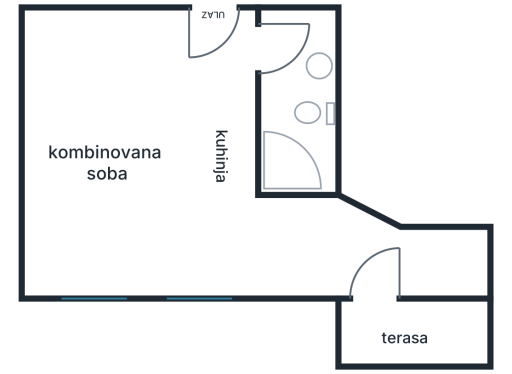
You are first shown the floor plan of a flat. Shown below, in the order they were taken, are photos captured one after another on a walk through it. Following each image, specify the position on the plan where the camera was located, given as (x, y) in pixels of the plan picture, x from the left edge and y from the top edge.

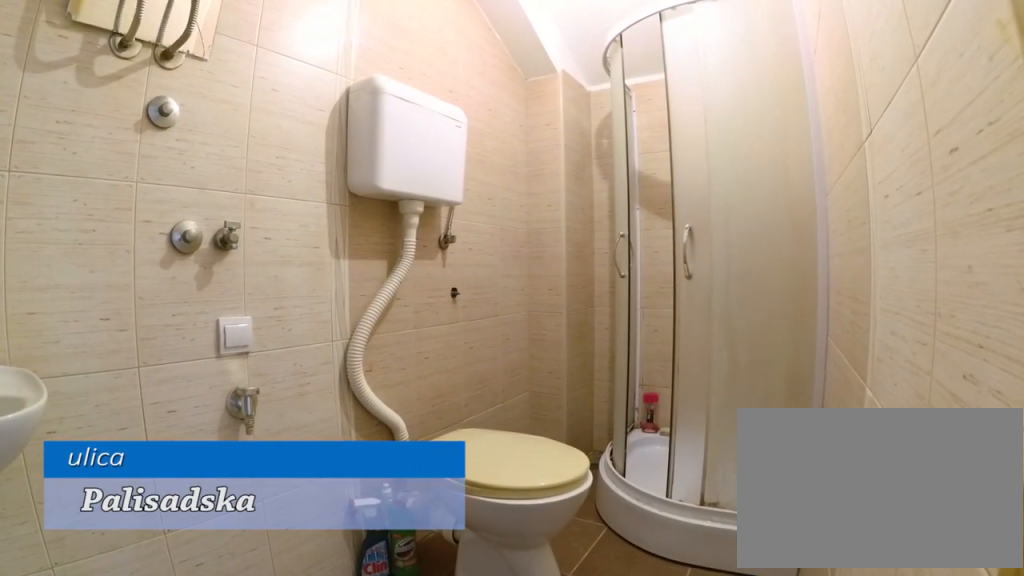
(268, 35)
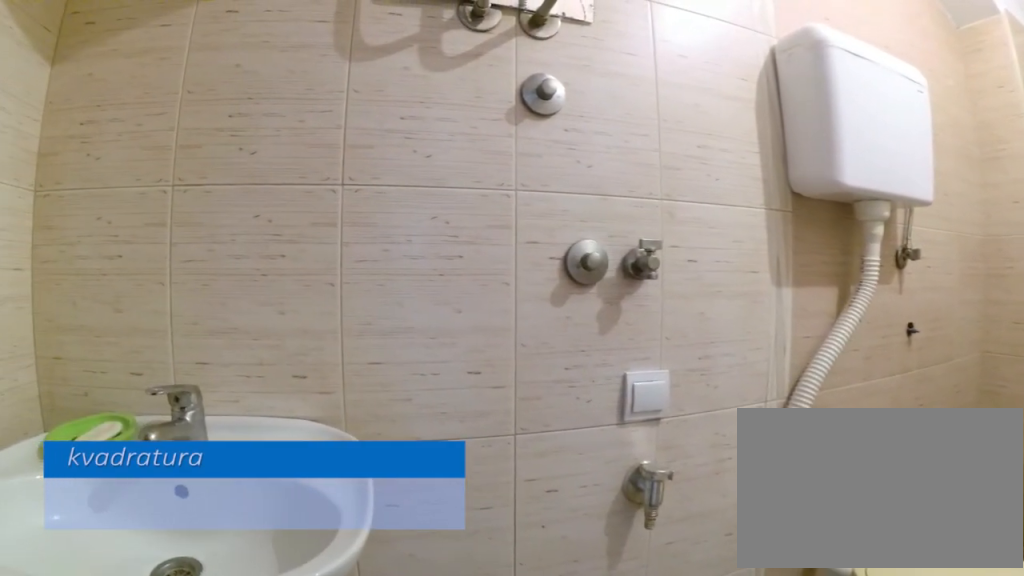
(258, 51)
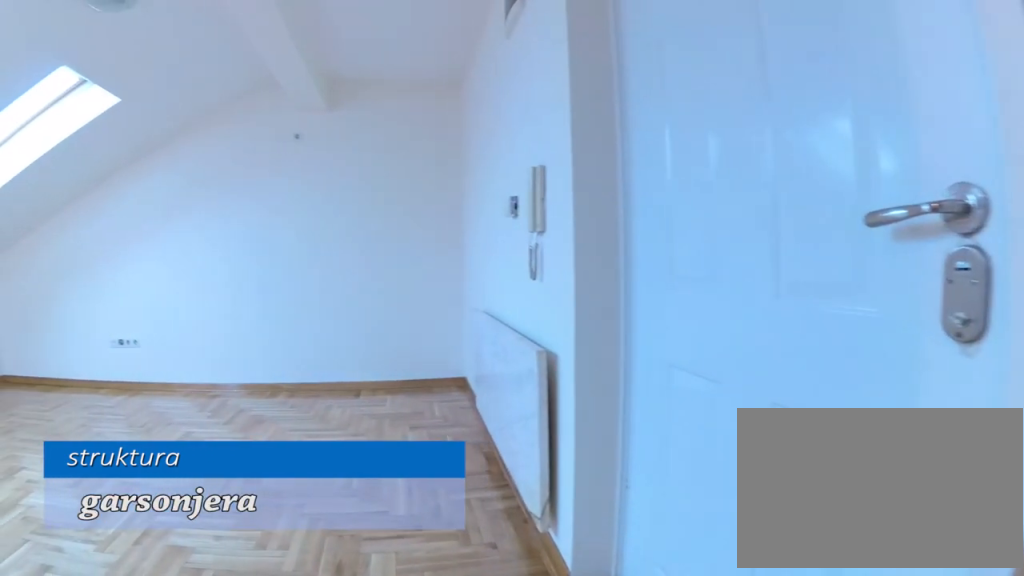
(288, 49)
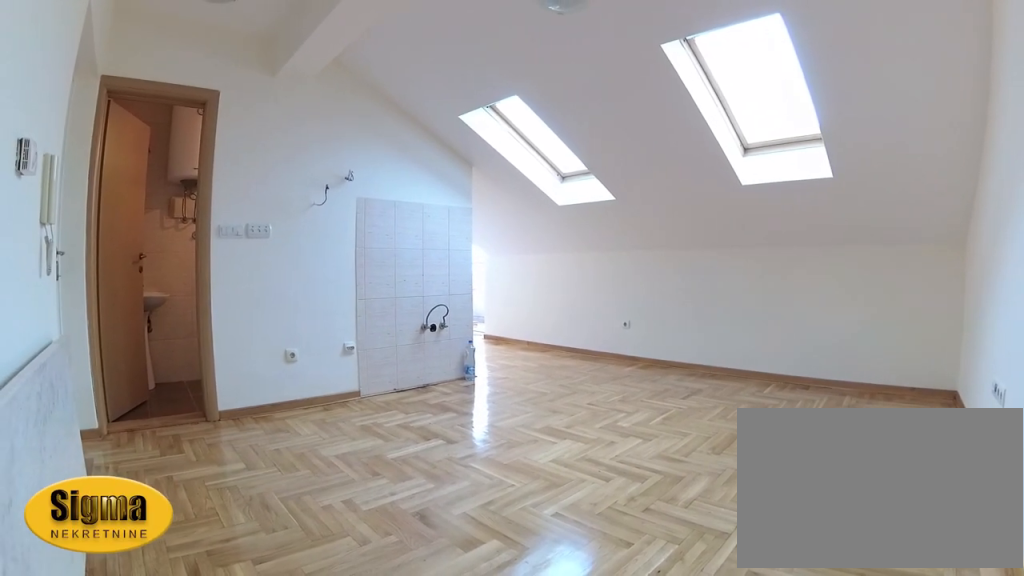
(68, 41)
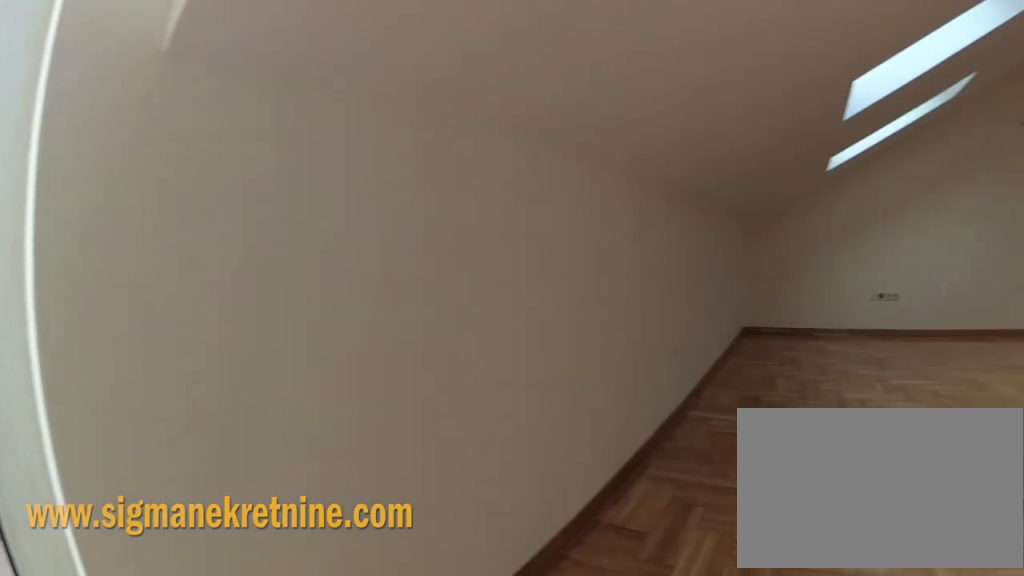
(392, 254)
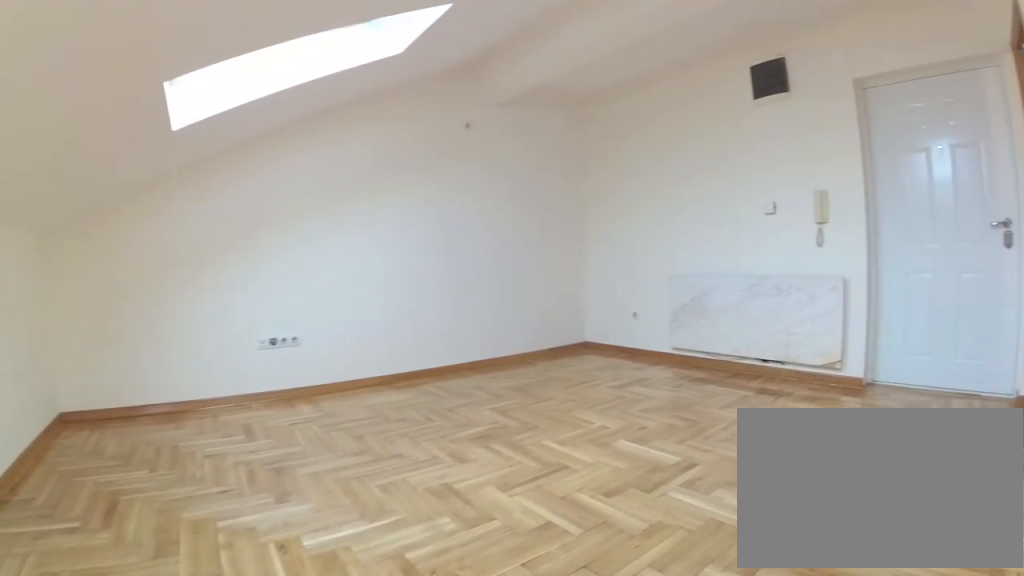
(246, 242)
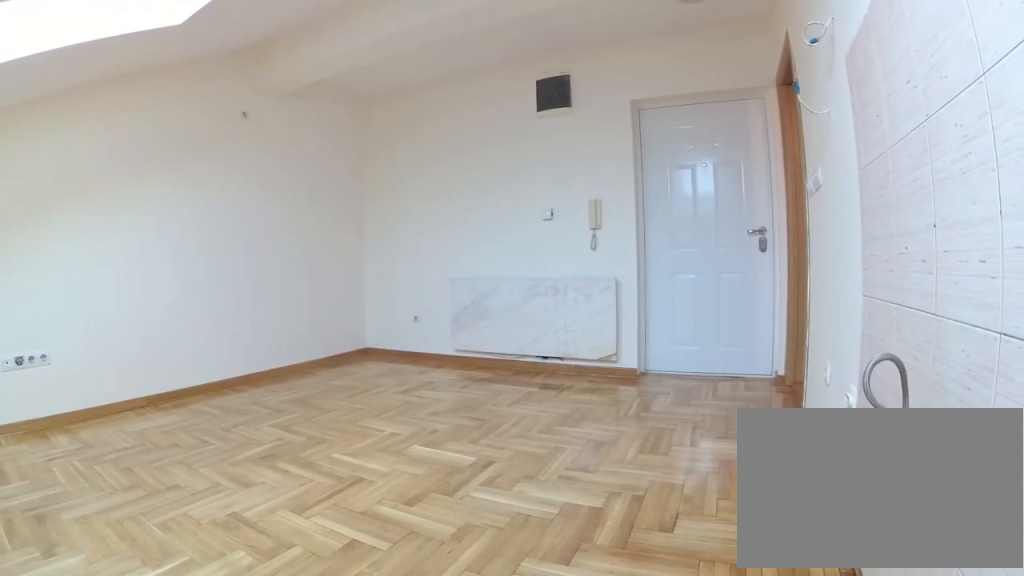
(231, 244)
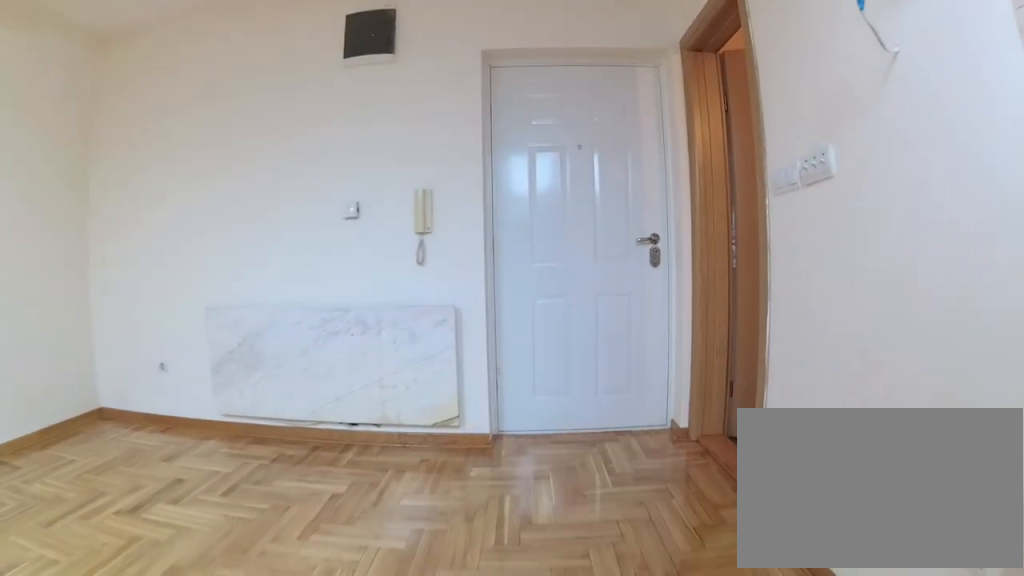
(230, 190)
